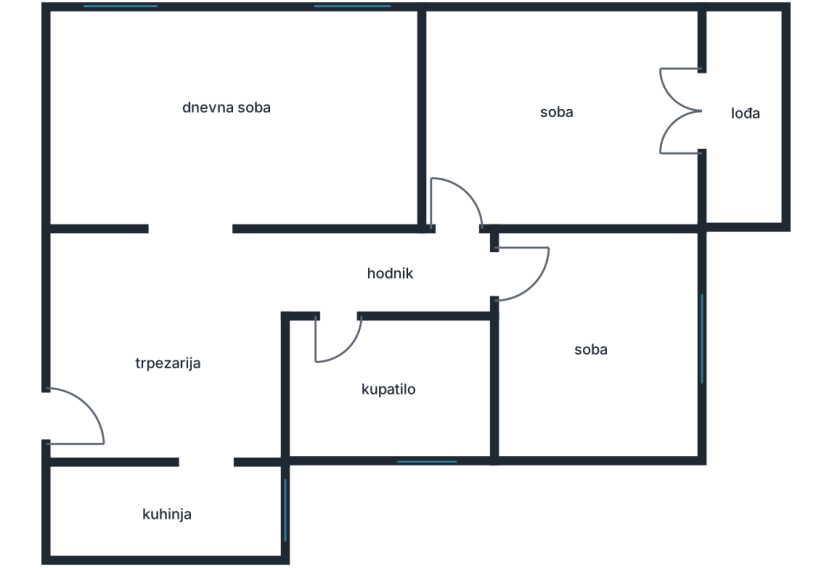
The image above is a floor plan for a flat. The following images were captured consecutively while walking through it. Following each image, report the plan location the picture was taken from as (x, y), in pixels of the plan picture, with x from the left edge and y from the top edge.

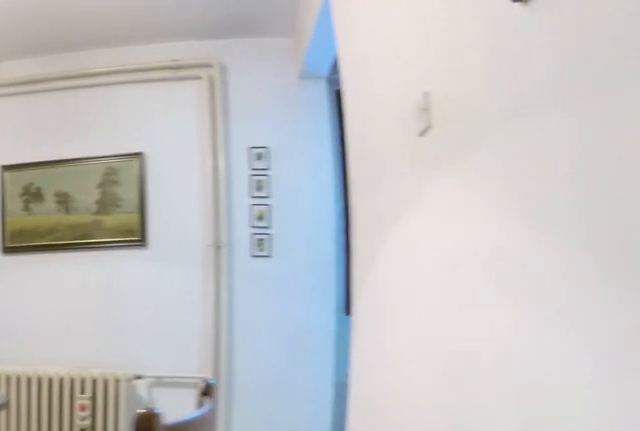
(101, 388)
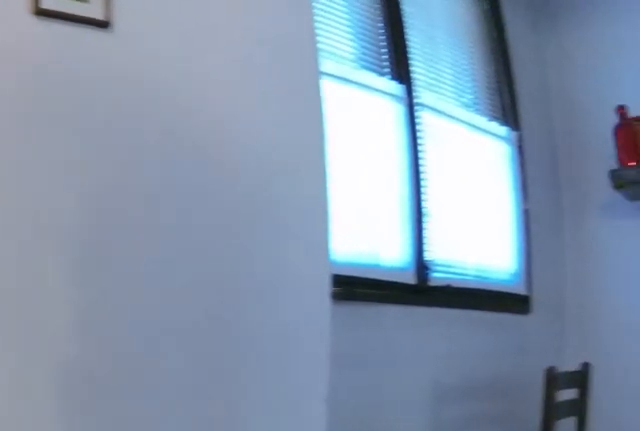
(189, 393)
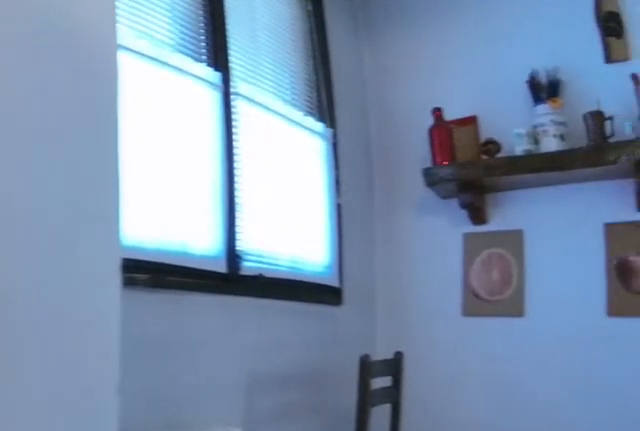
(194, 398)
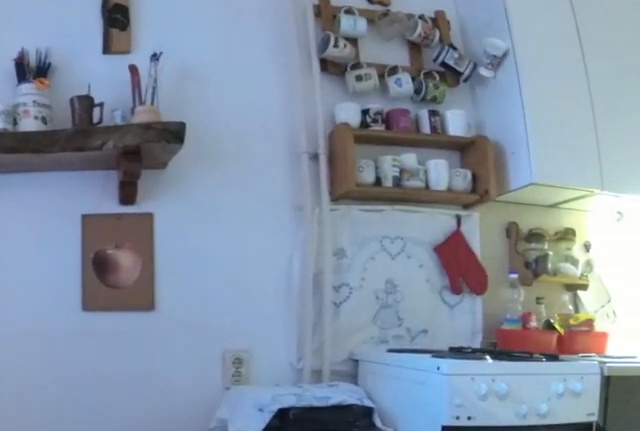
(209, 443)
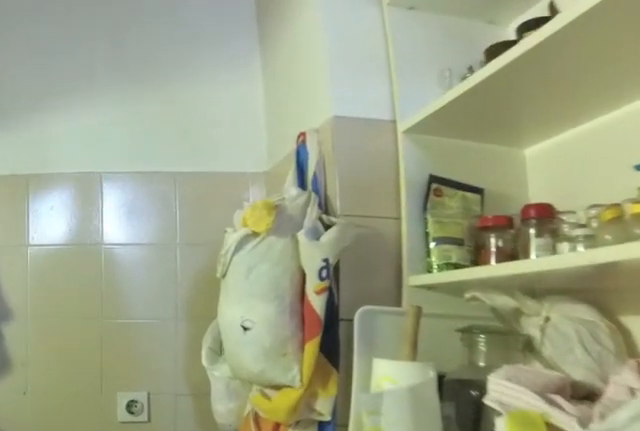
(148, 502)
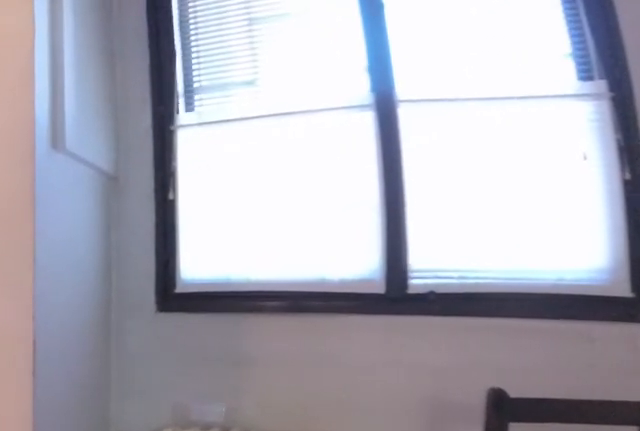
(177, 510)
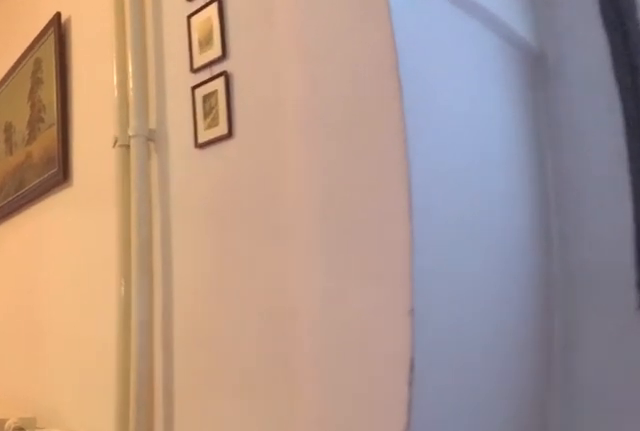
(204, 502)
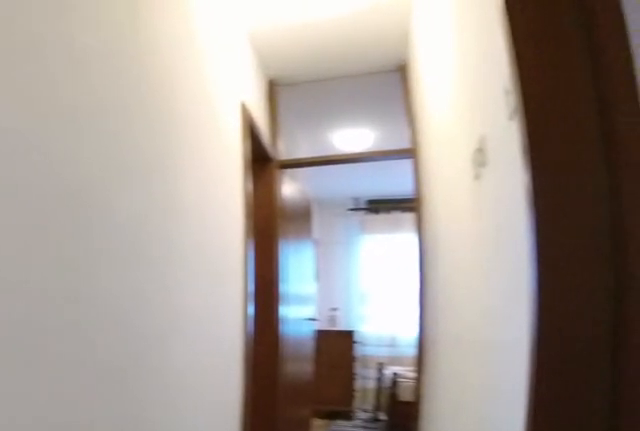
(239, 284)
